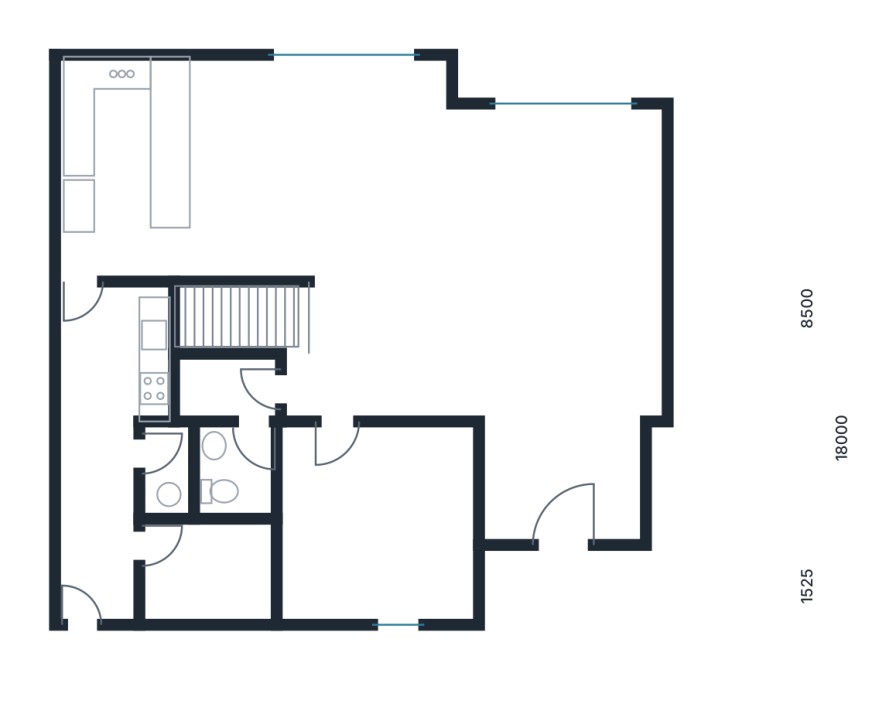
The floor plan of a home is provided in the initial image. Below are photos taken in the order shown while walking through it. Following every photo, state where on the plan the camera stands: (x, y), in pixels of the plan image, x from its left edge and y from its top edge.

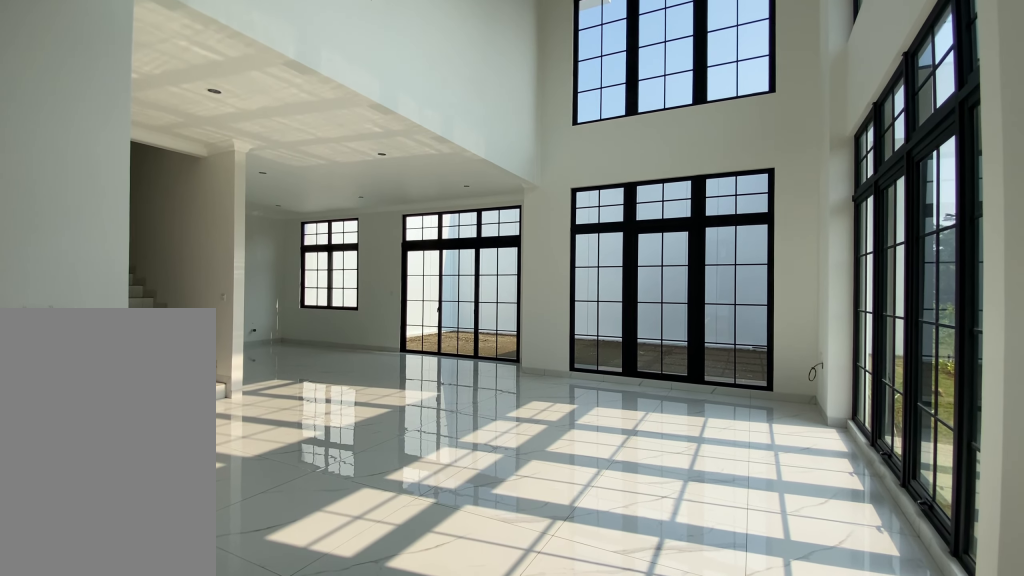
(548, 333)
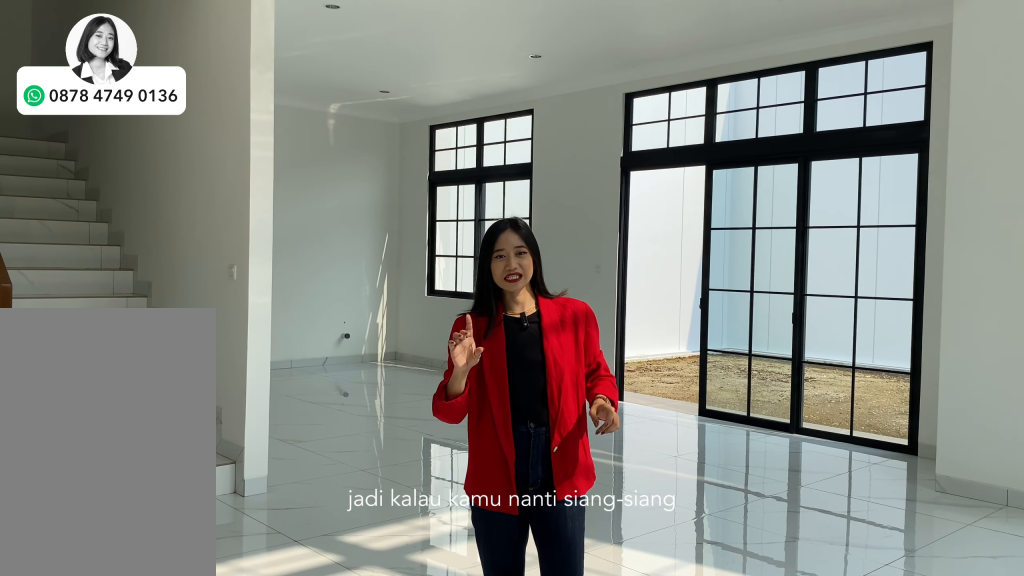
(548, 333)
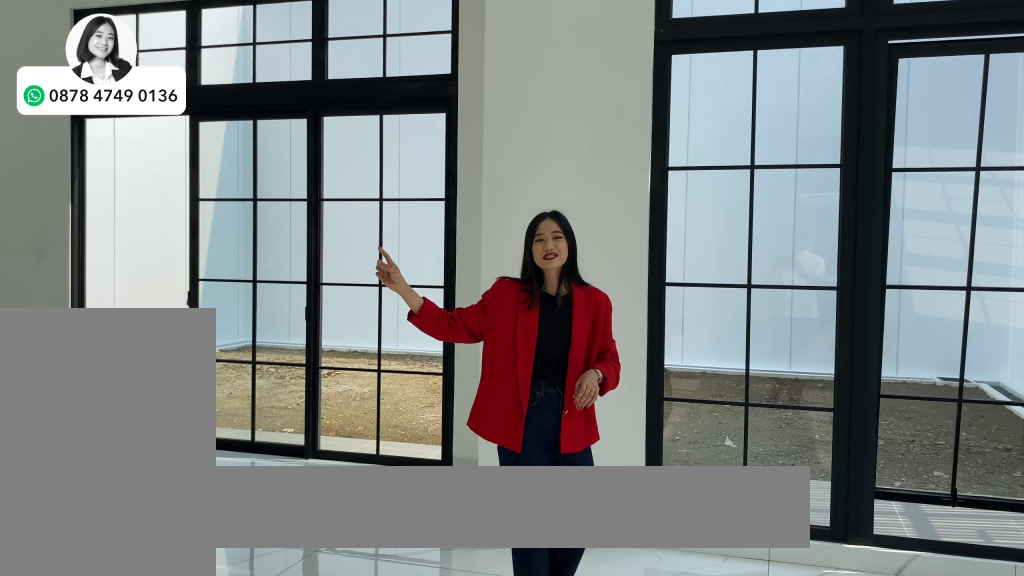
(548, 333)
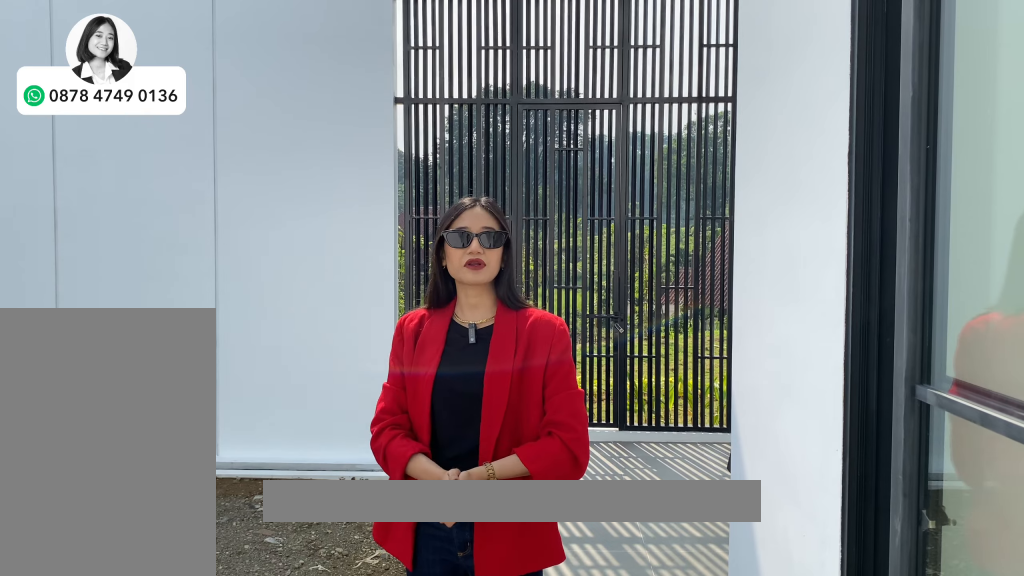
(523, 73)
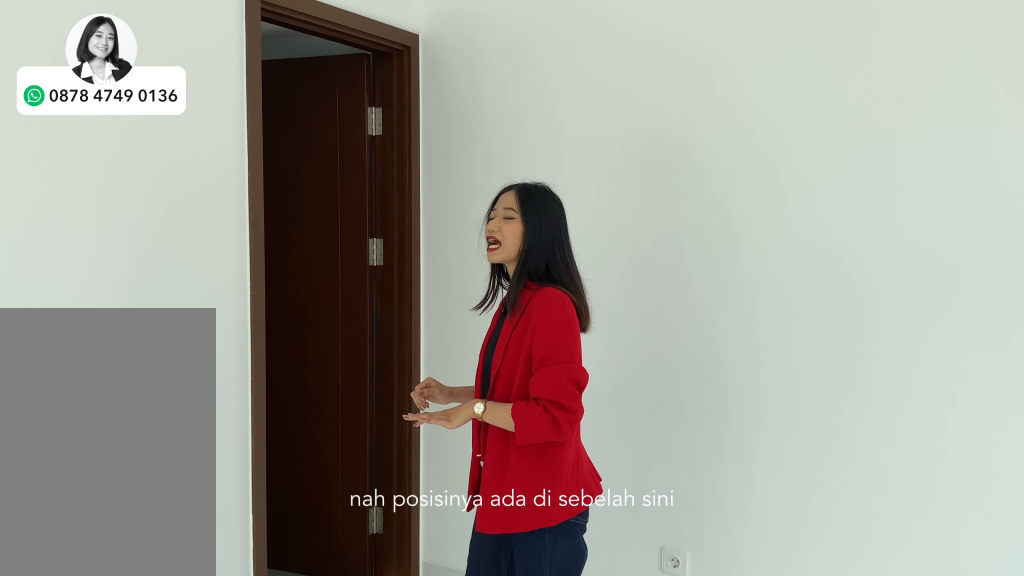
(155, 164)
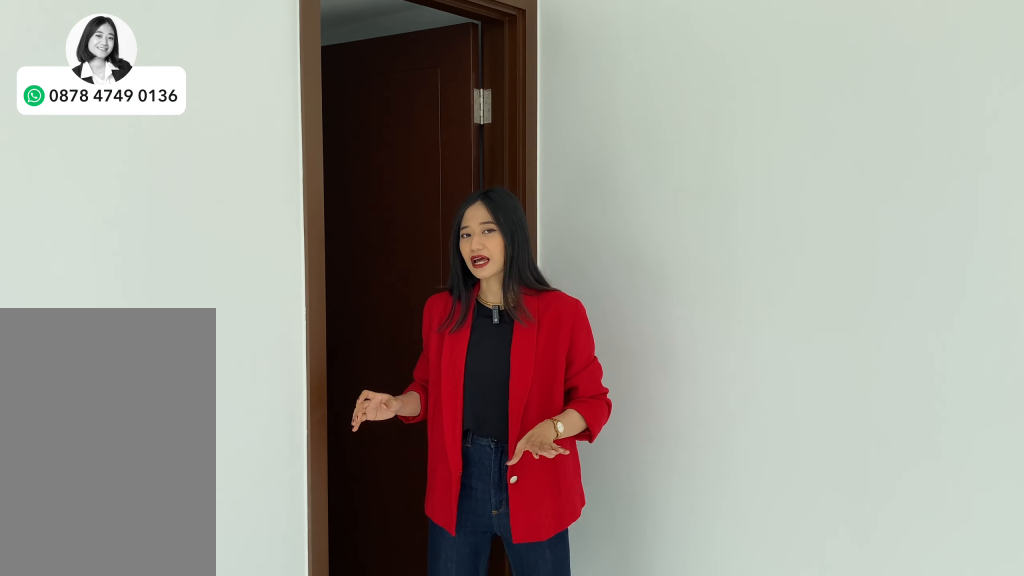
(157, 166)
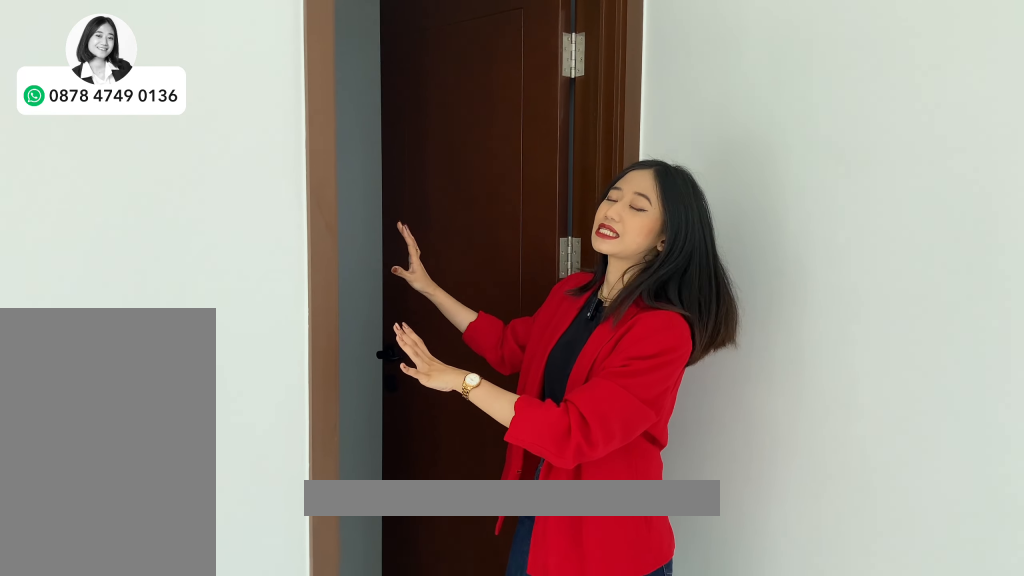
(155, 164)
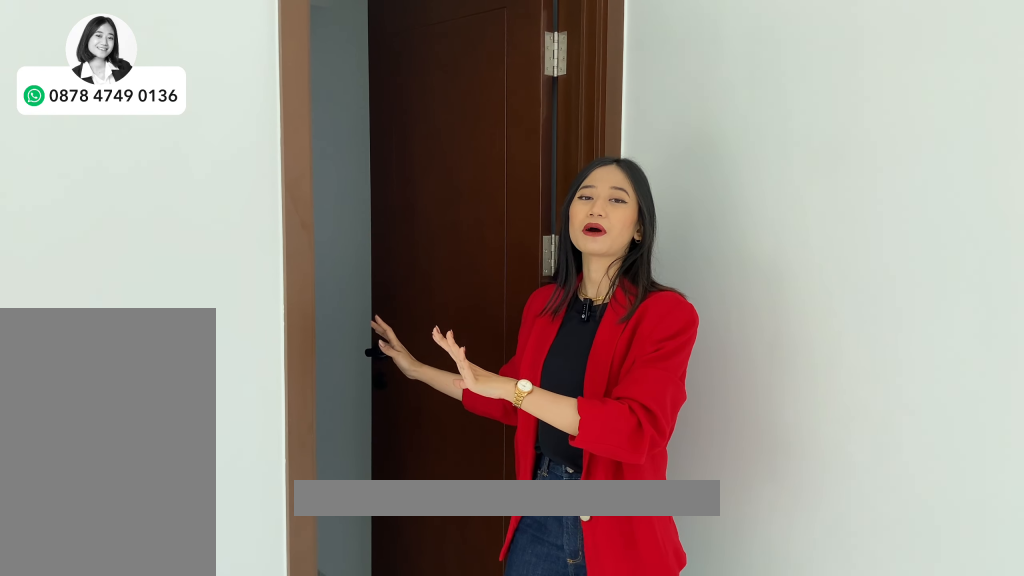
(157, 166)
